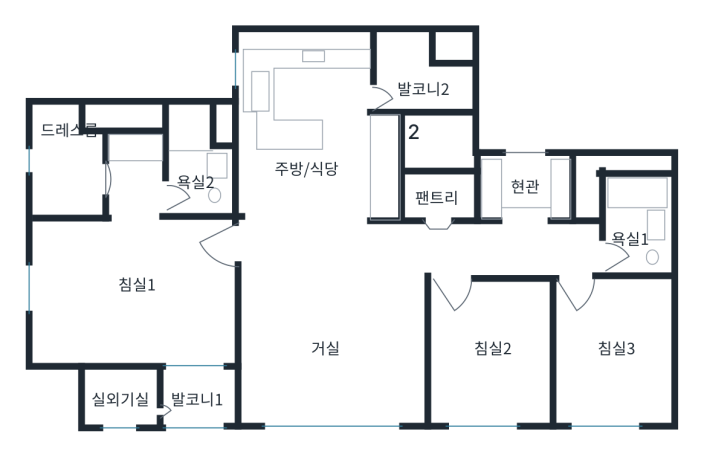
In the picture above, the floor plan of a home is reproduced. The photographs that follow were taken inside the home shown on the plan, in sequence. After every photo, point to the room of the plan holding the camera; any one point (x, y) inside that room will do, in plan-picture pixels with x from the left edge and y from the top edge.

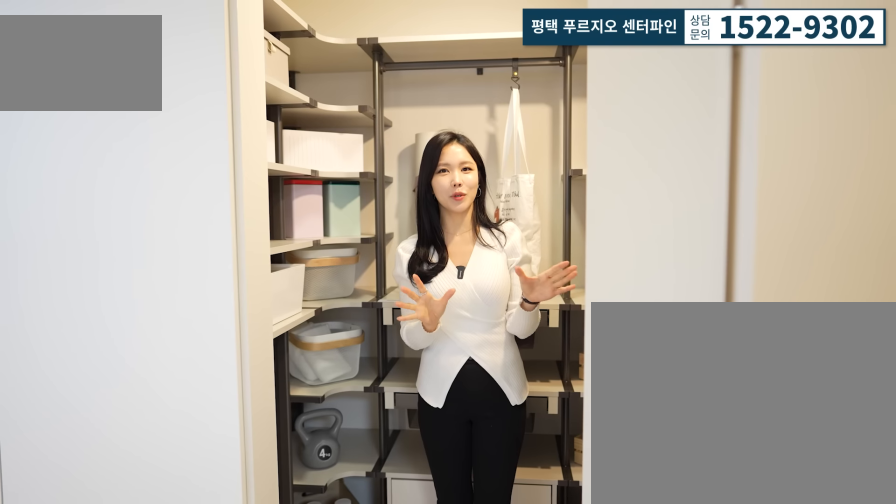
(440, 221)
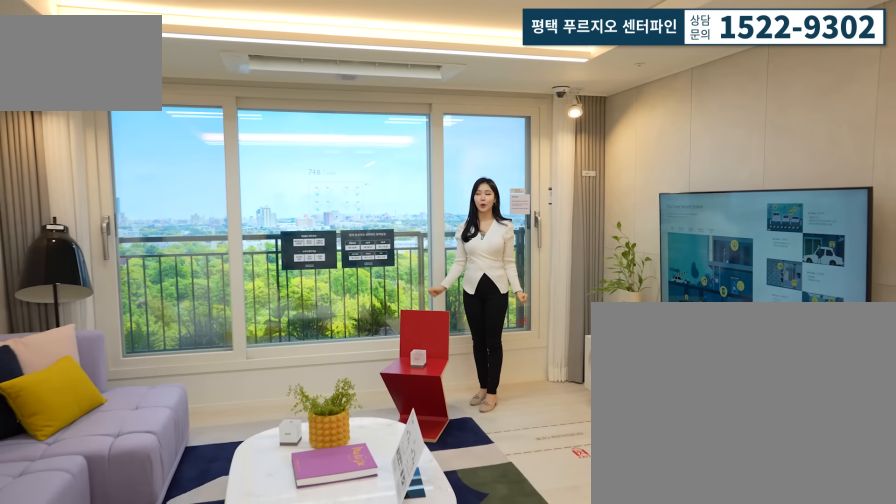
(328, 338)
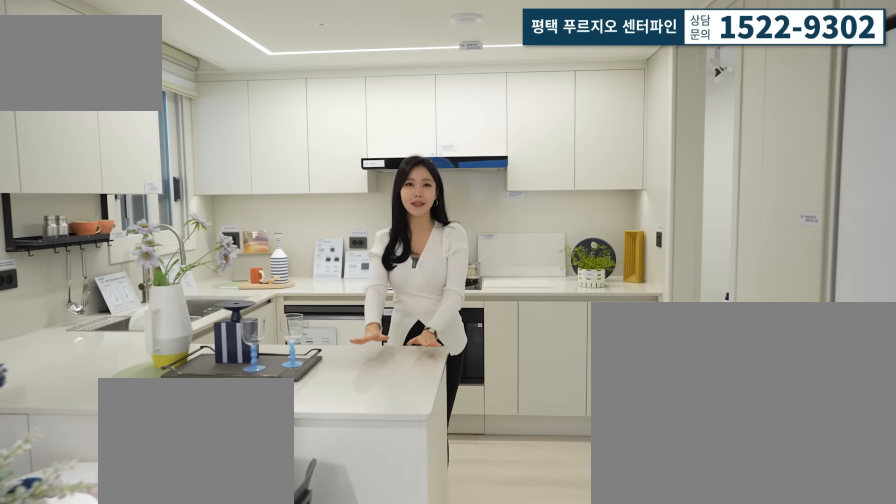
(320, 138)
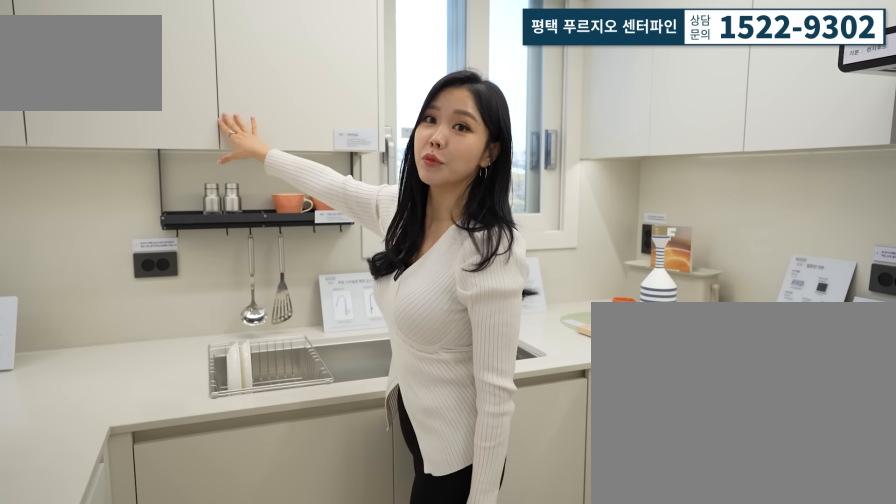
(320, 138)
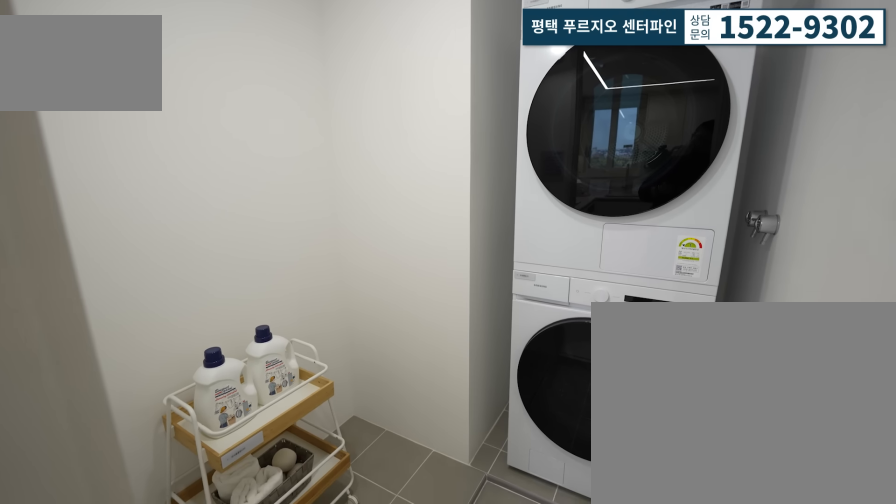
(425, 82)
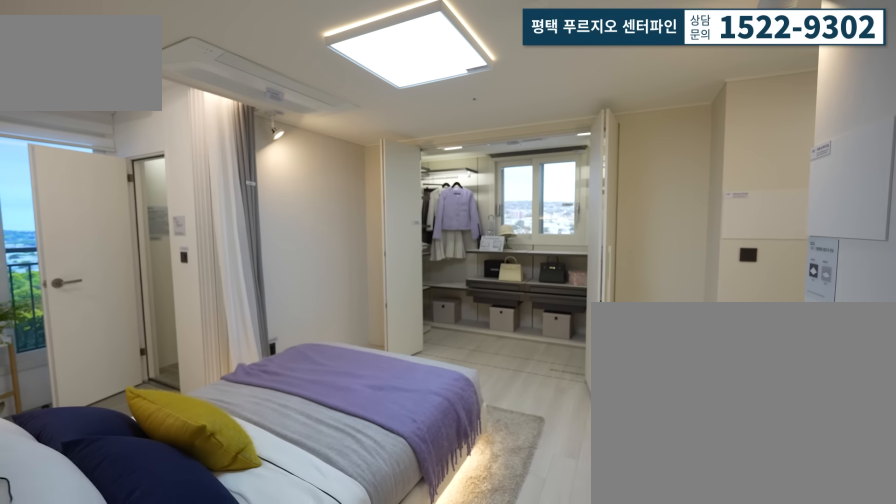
(132, 282)
